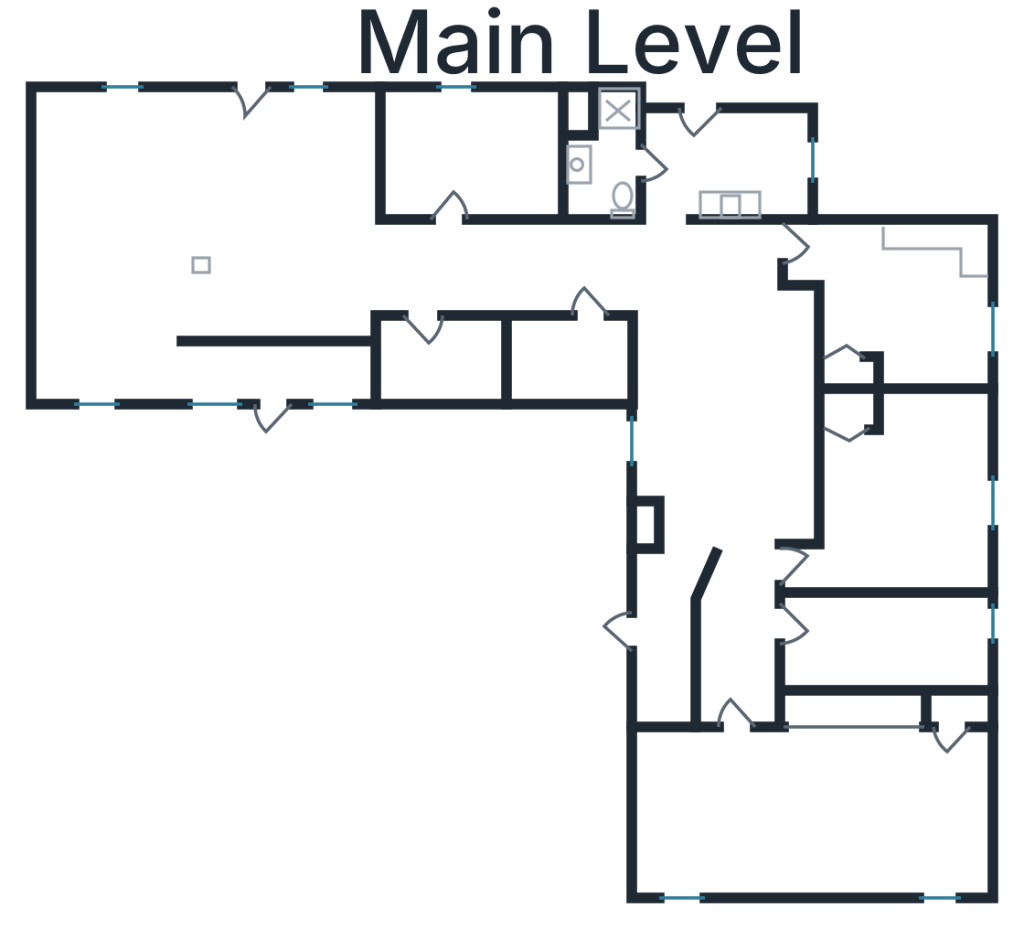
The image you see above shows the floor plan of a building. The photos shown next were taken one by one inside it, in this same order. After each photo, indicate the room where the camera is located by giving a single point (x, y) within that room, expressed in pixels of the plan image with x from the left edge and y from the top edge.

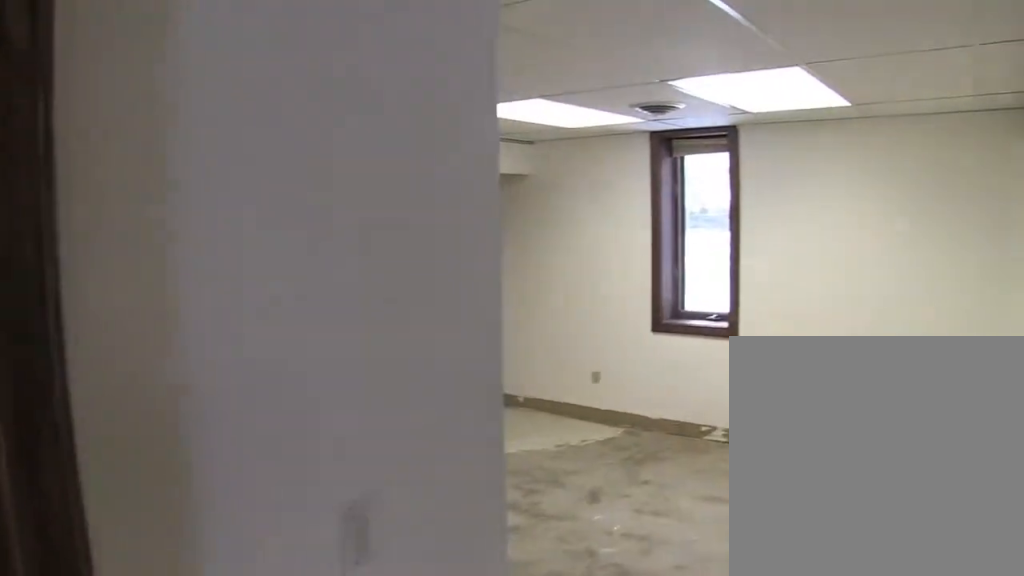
(899, 501)
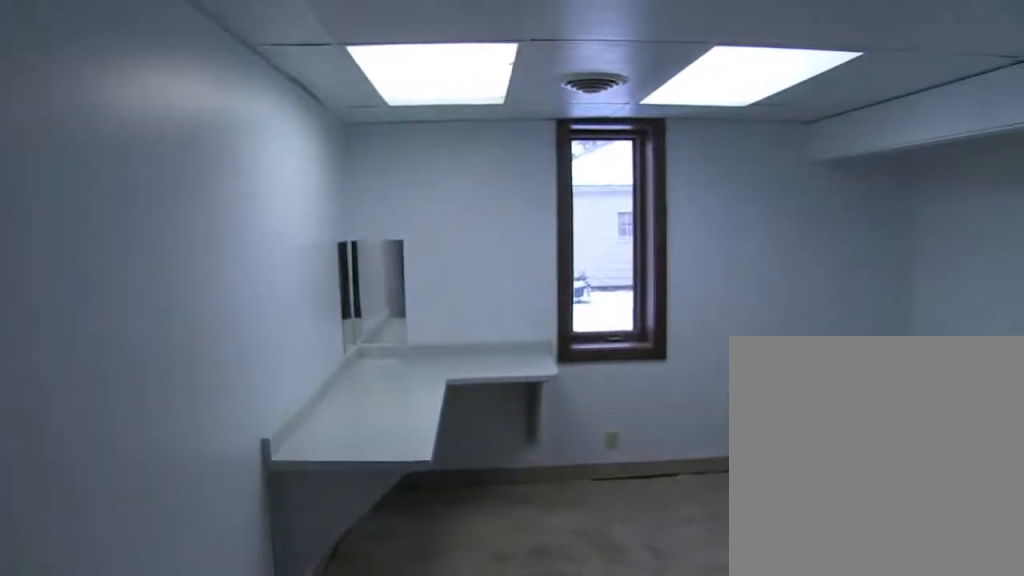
(895, 294)
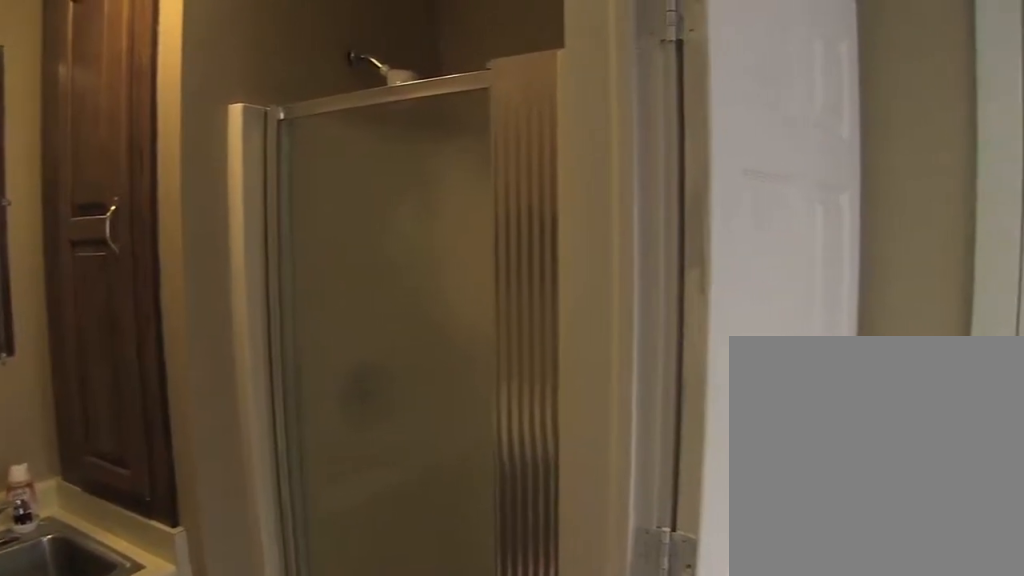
(602, 160)
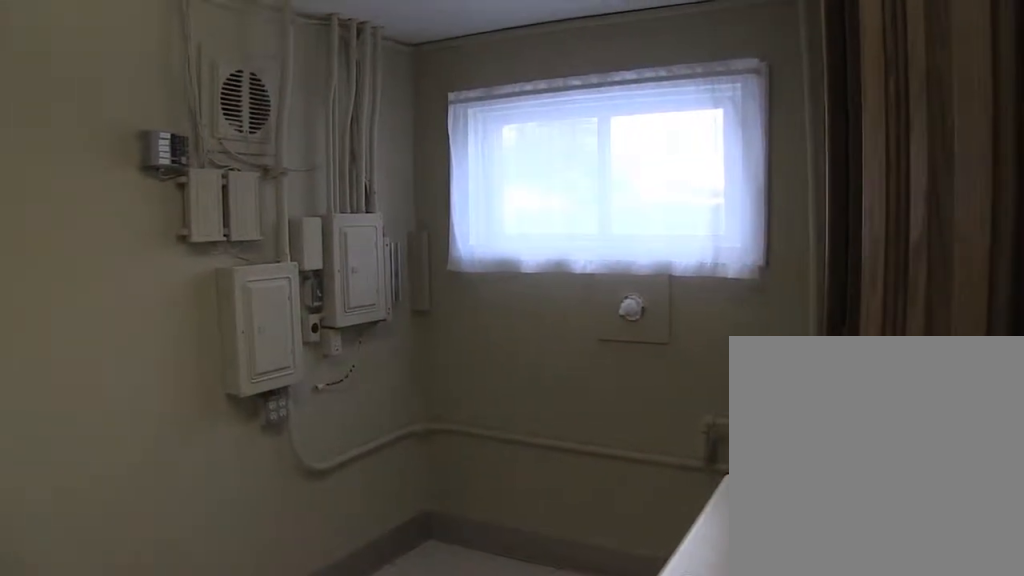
(725, 163)
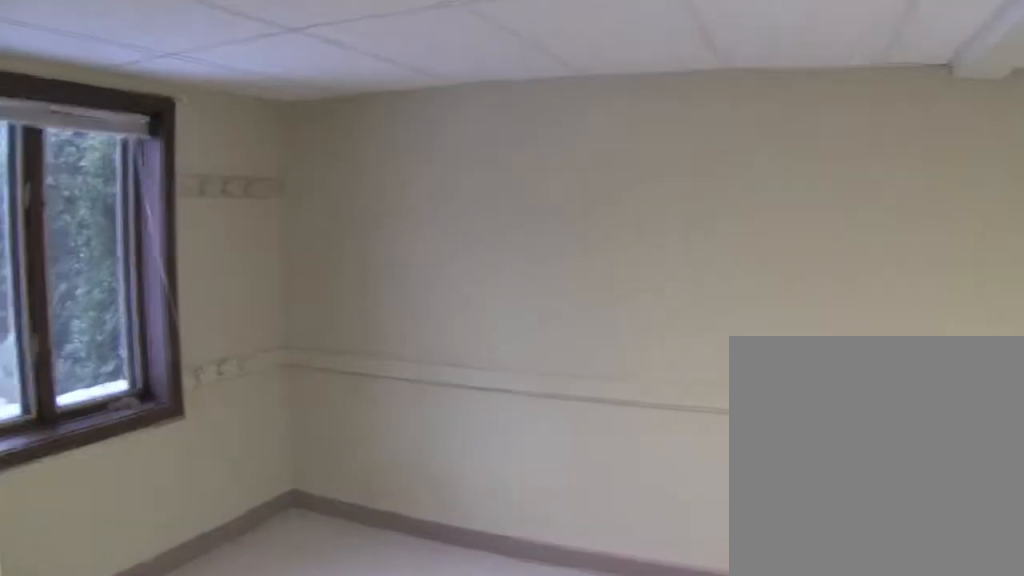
(195, 230)
